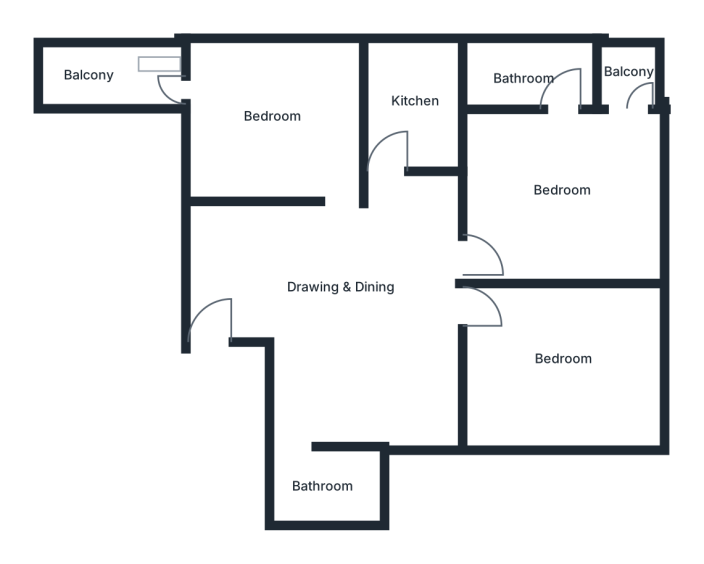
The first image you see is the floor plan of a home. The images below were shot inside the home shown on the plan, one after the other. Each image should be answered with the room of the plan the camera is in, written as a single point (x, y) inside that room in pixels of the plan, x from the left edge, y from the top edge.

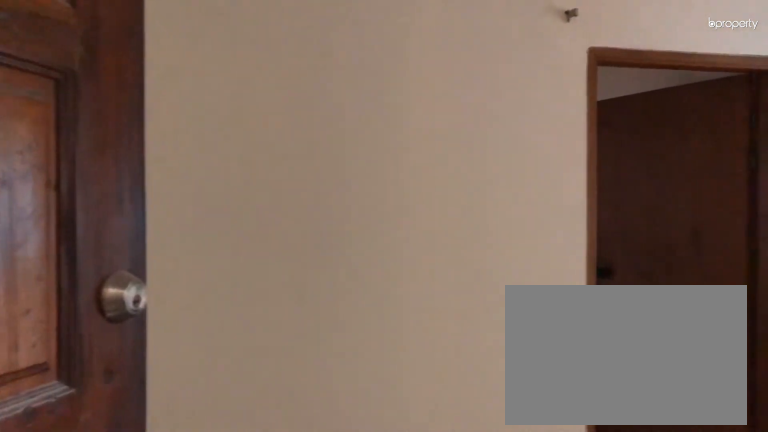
(339, 287)
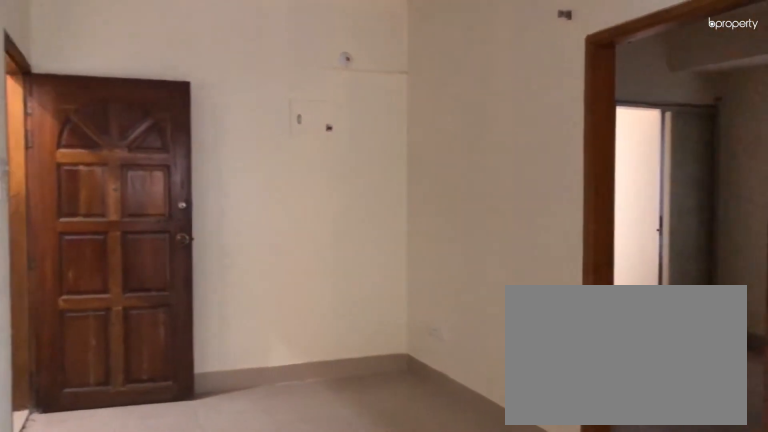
(339, 287)
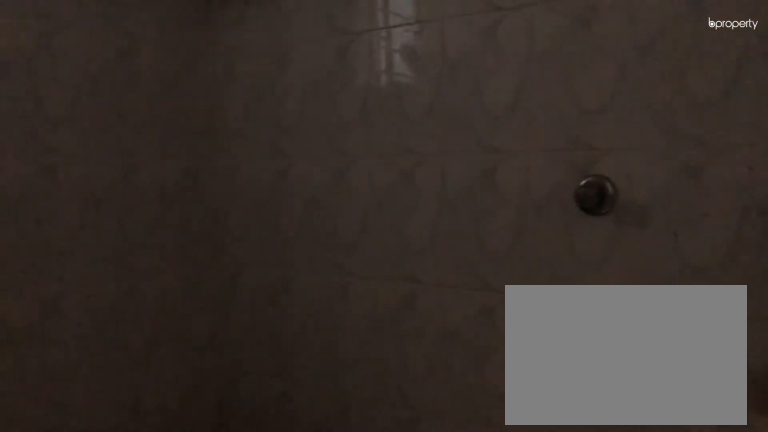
(323, 486)
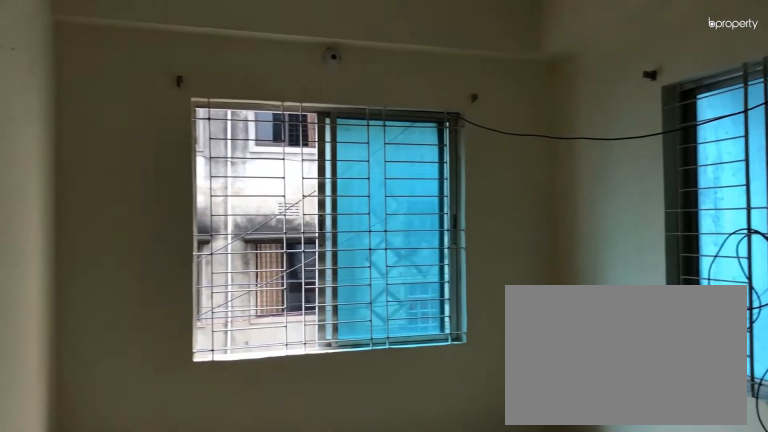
(565, 360)
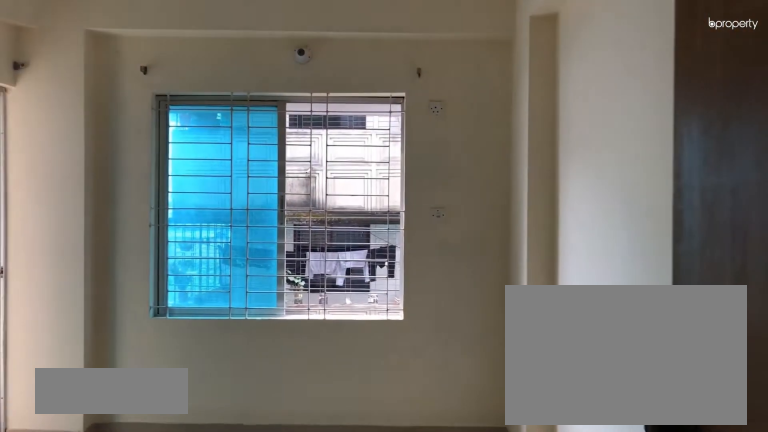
(565, 188)
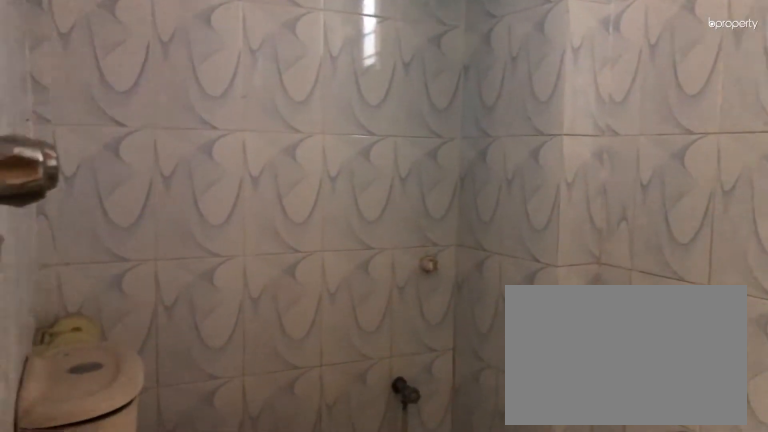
(523, 81)
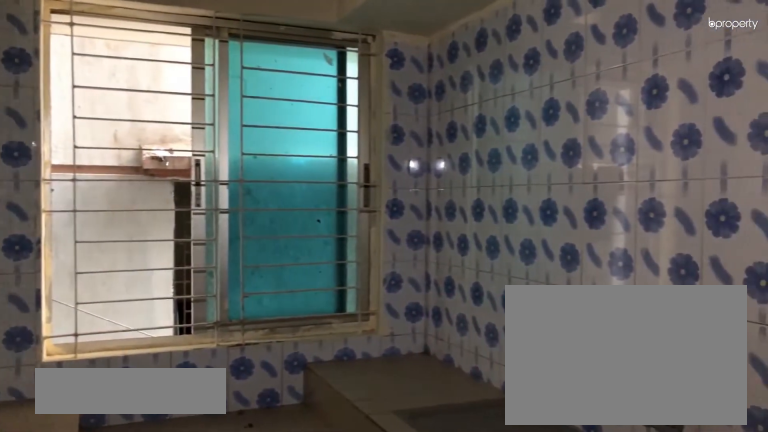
(415, 96)
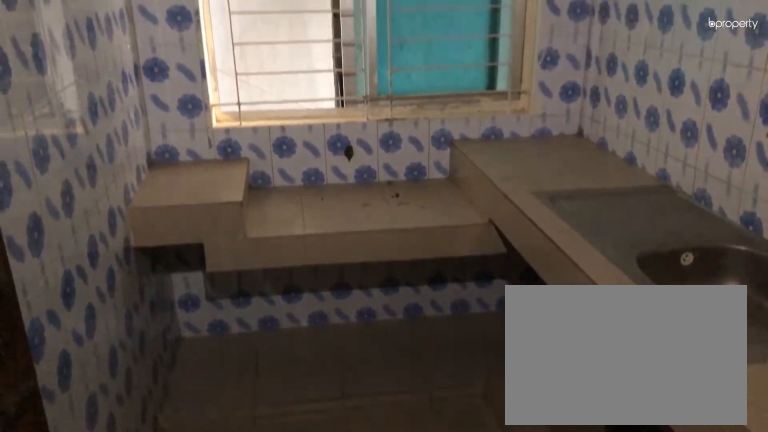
(415, 96)
